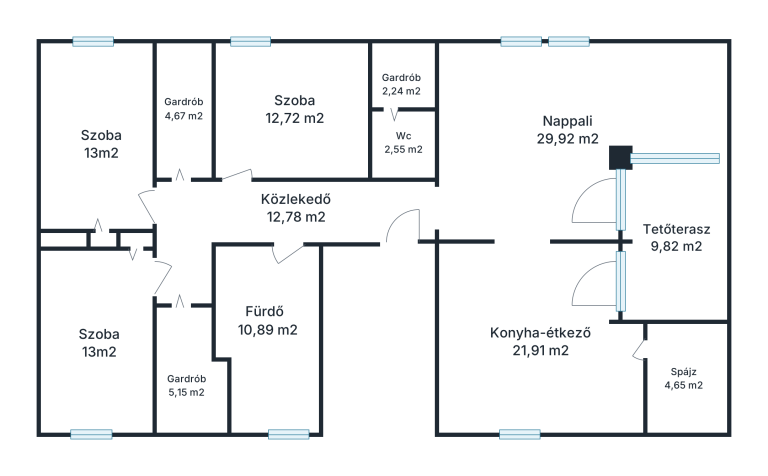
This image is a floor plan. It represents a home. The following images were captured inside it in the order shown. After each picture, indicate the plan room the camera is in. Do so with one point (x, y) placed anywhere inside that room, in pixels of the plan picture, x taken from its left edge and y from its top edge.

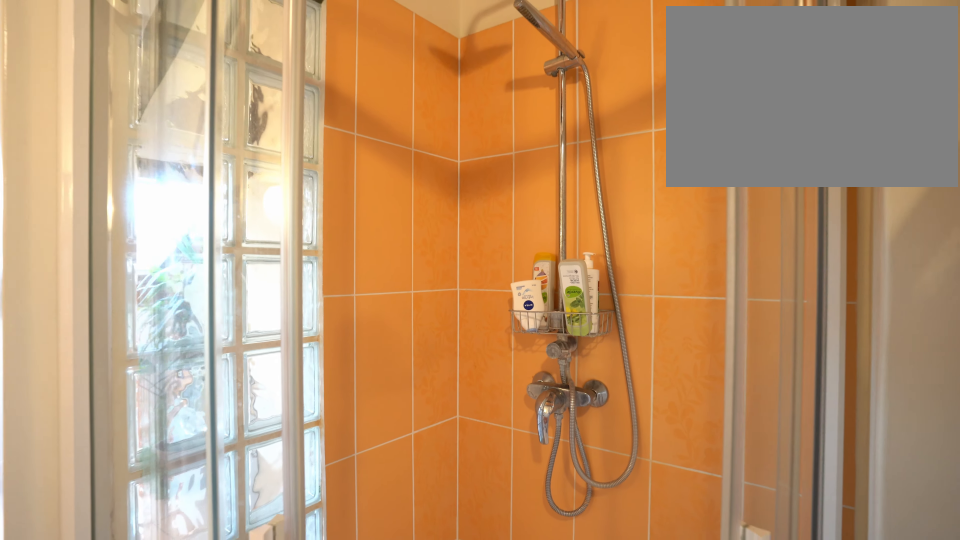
(274, 324)
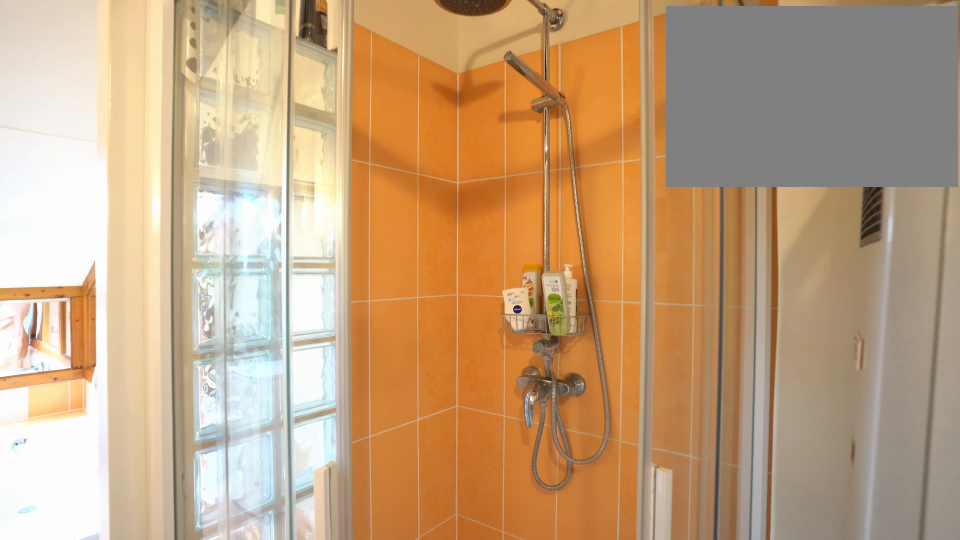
(274, 324)
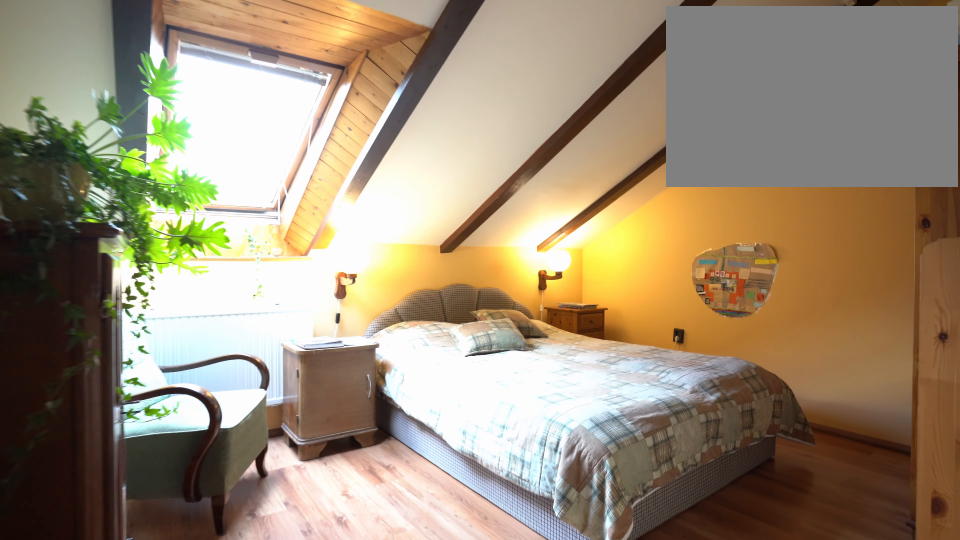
(292, 103)
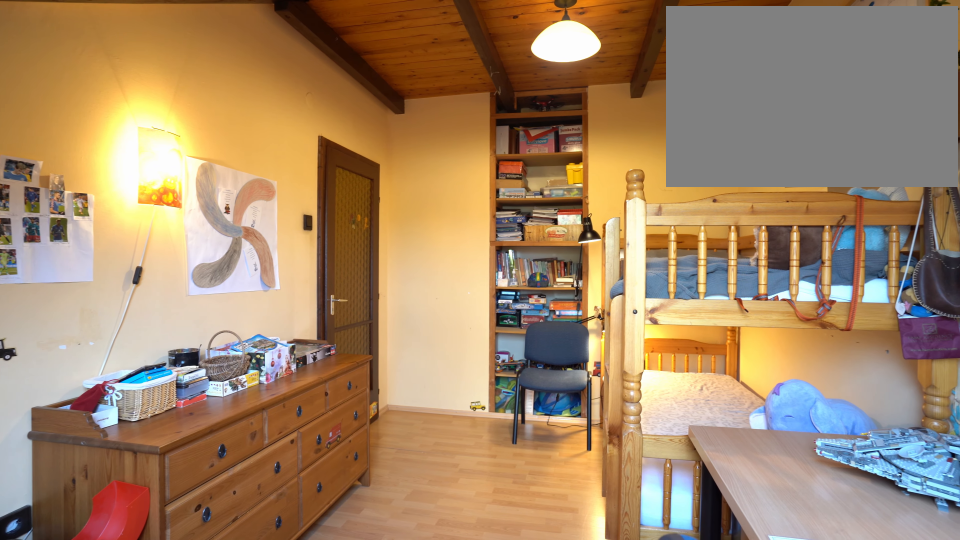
(100, 144)
